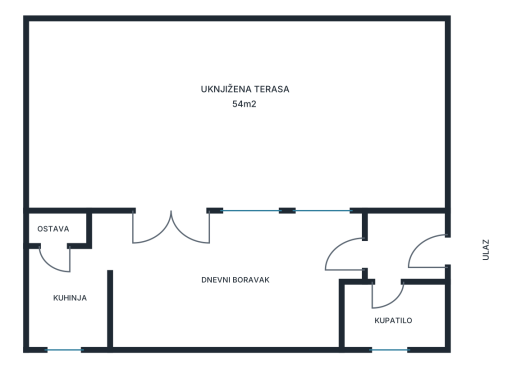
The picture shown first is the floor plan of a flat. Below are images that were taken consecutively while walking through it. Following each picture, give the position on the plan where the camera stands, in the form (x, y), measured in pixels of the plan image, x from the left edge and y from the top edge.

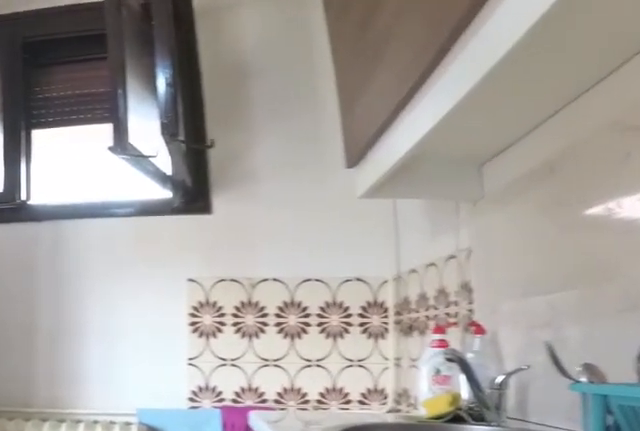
(51, 243)
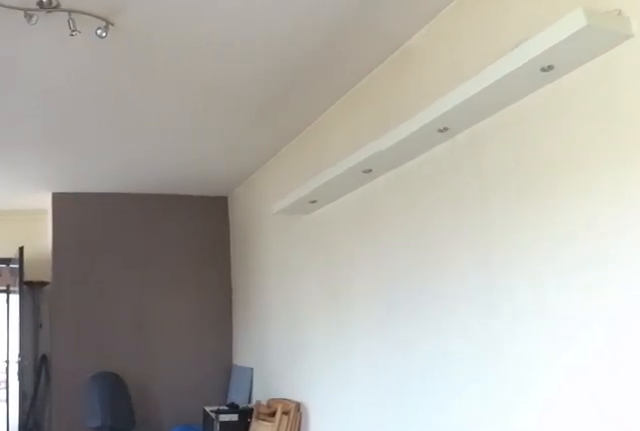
(142, 251)
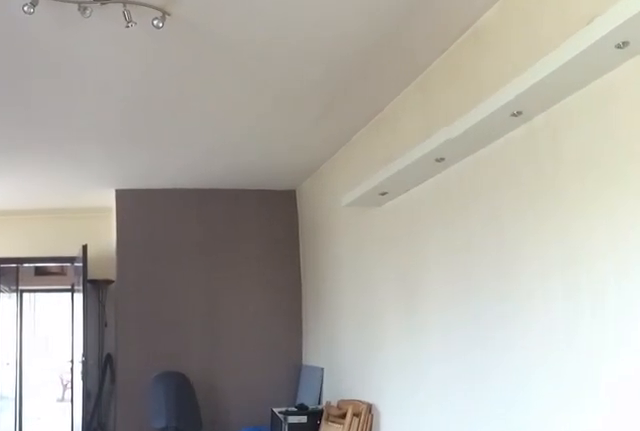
(142, 251)
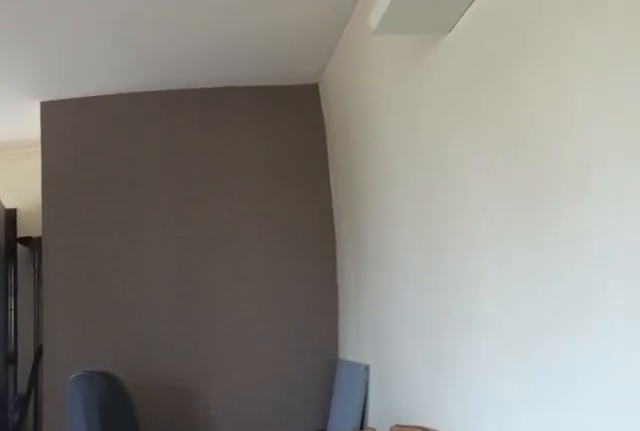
(191, 281)
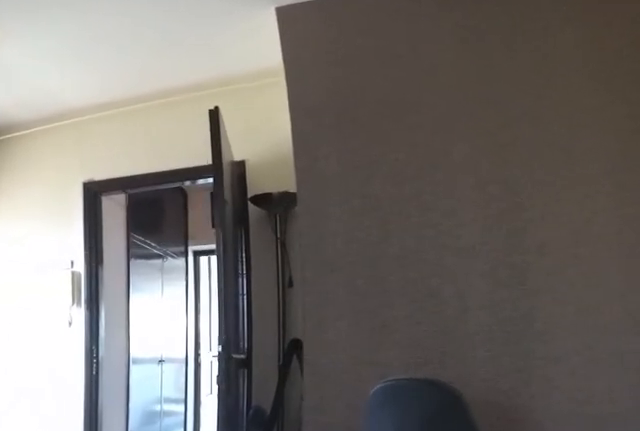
(221, 277)
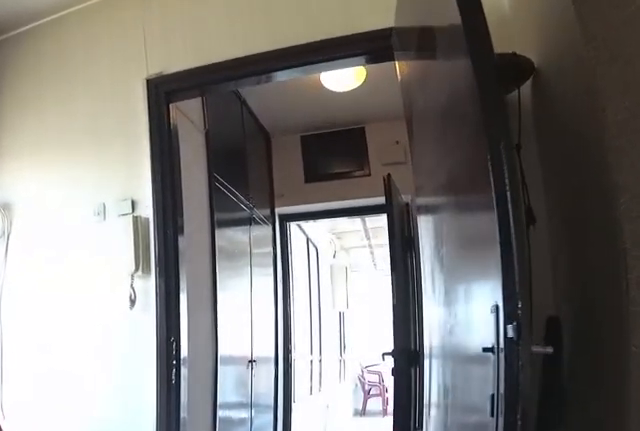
(264, 268)
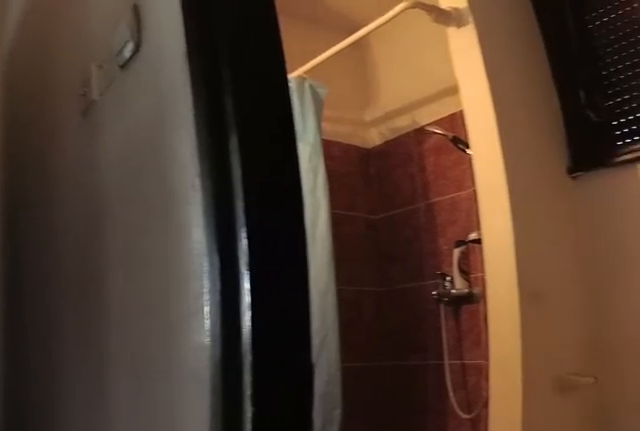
(349, 260)
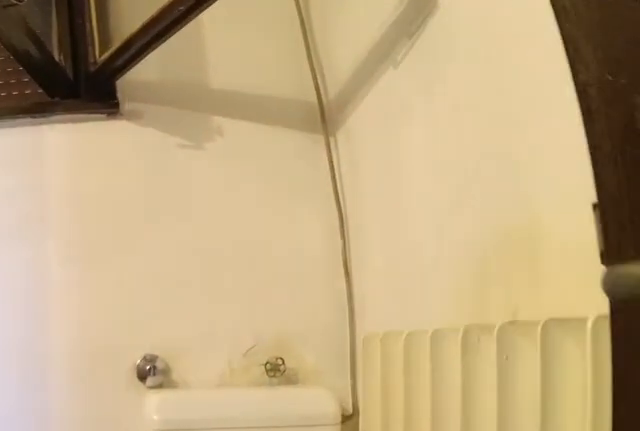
(364, 277)
